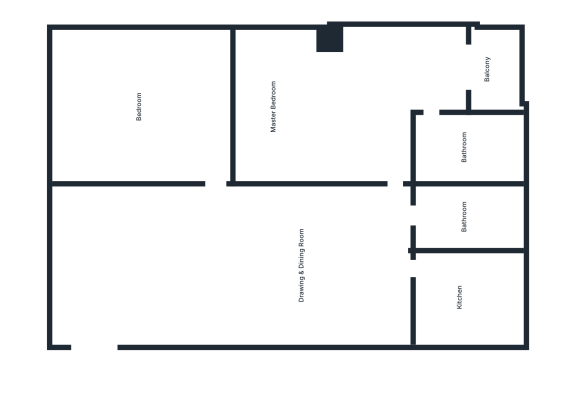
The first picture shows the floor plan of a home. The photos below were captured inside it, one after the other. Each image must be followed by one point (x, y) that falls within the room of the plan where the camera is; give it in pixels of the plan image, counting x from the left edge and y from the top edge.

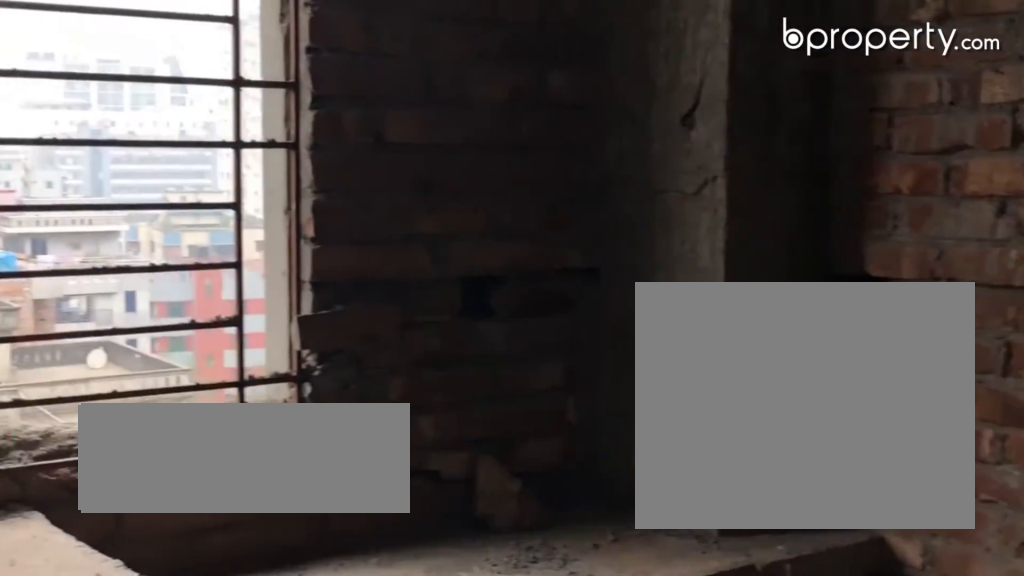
(480, 301)
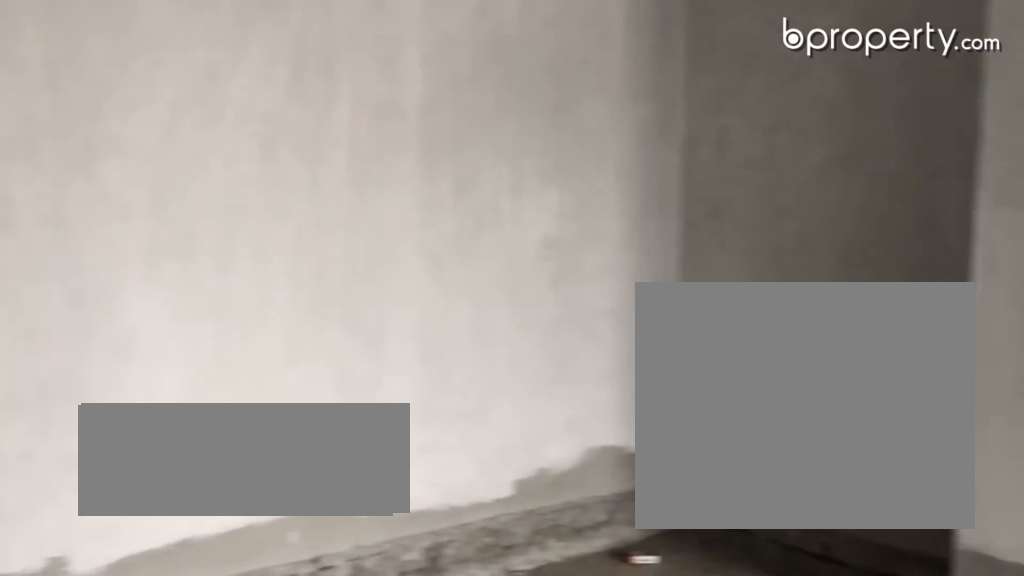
(321, 100)
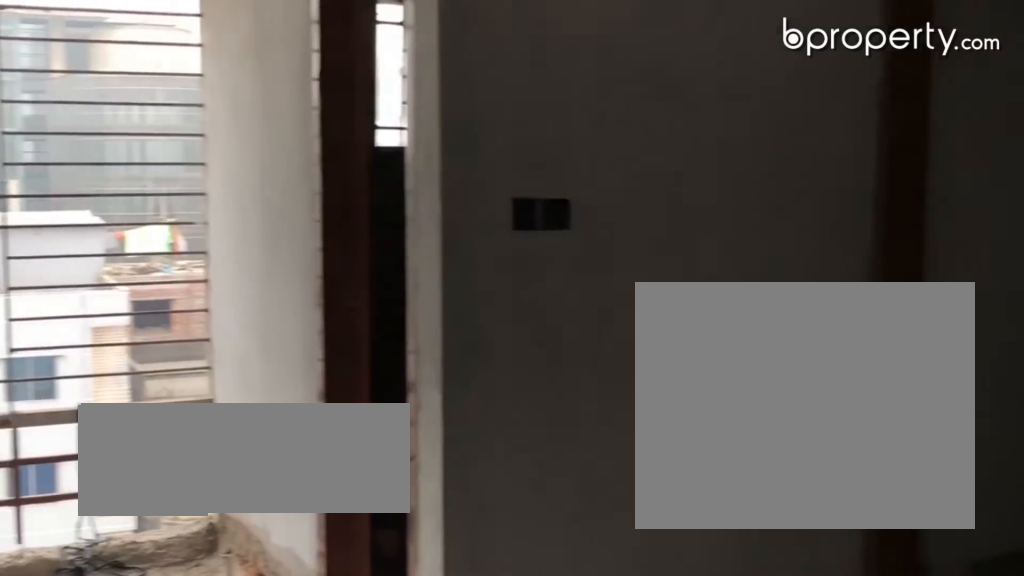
(321, 100)
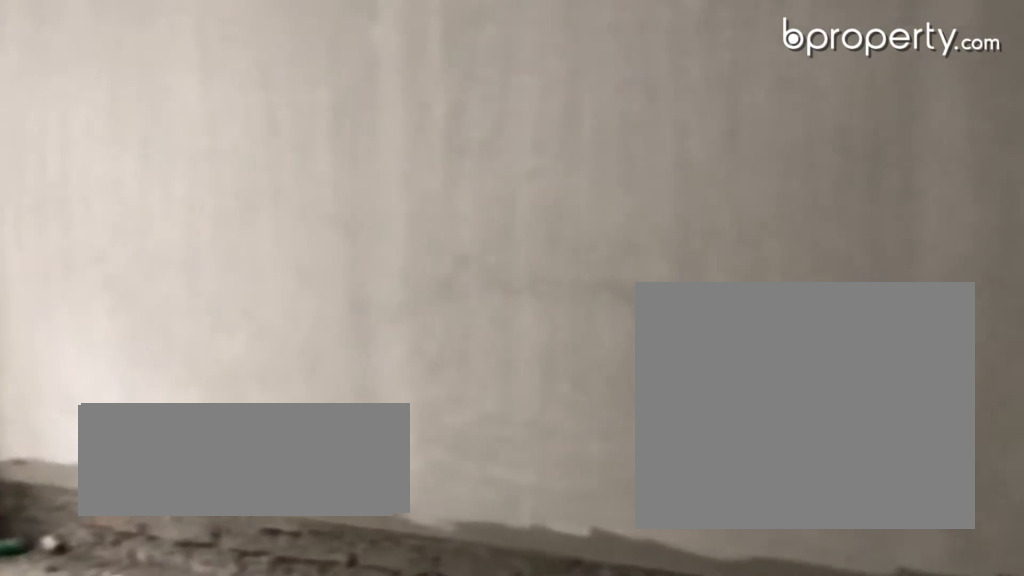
(150, 104)
